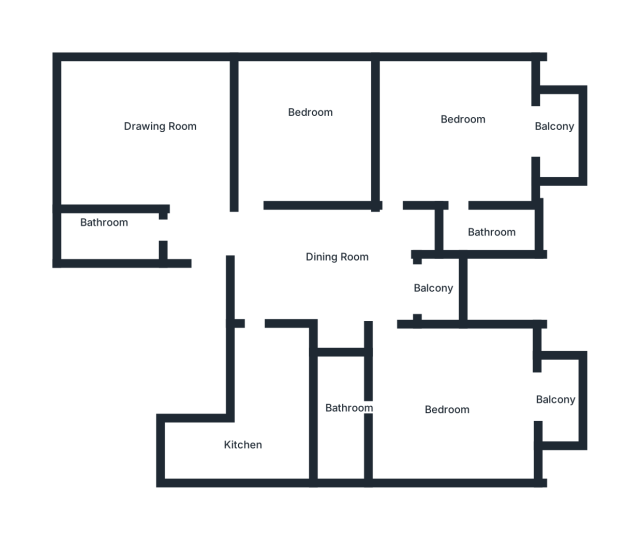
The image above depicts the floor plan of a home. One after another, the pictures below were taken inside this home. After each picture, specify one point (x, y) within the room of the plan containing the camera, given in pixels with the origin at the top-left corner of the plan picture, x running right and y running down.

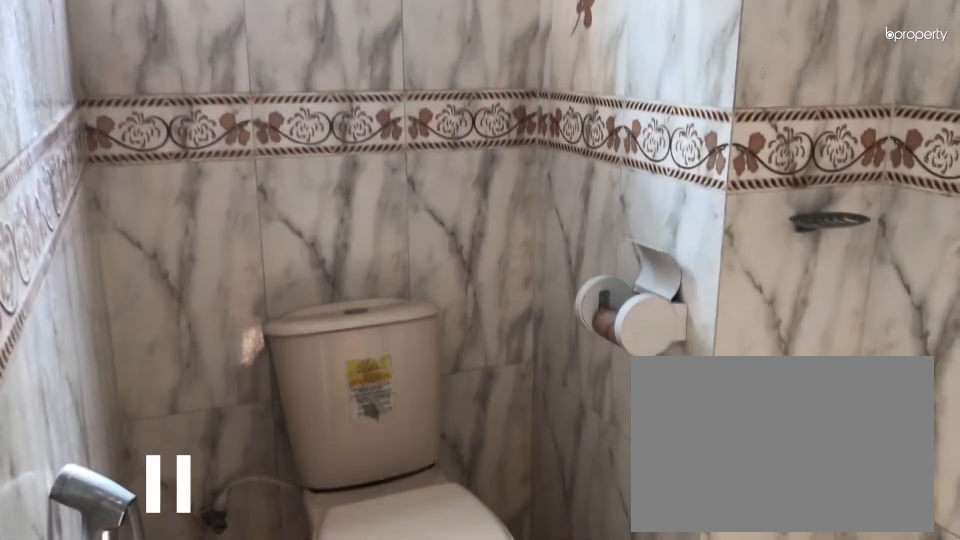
(480, 227)
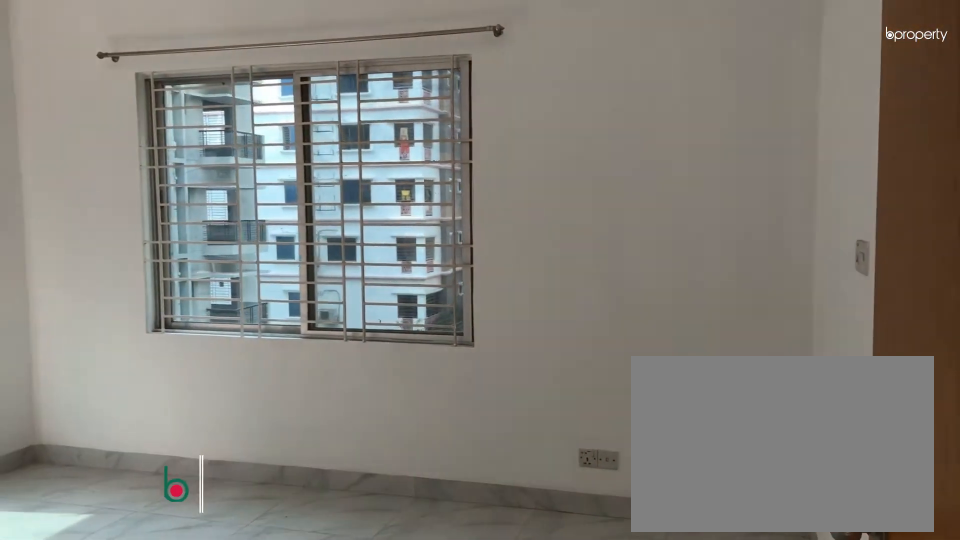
(442, 405)
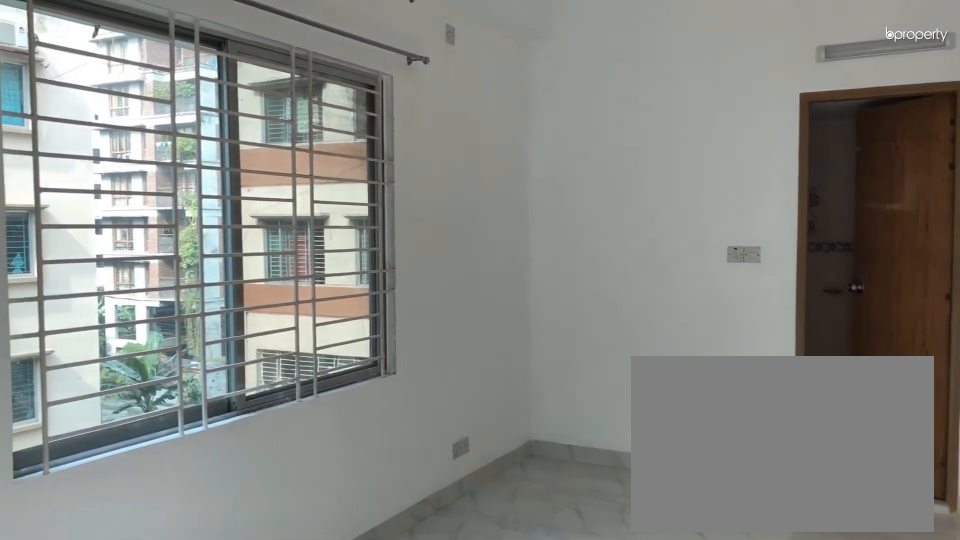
(442, 405)
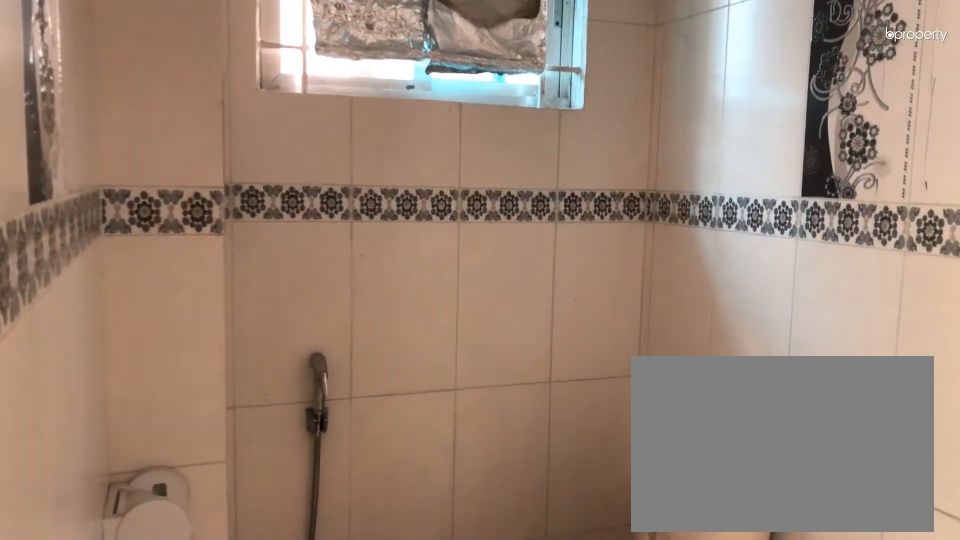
(345, 406)
